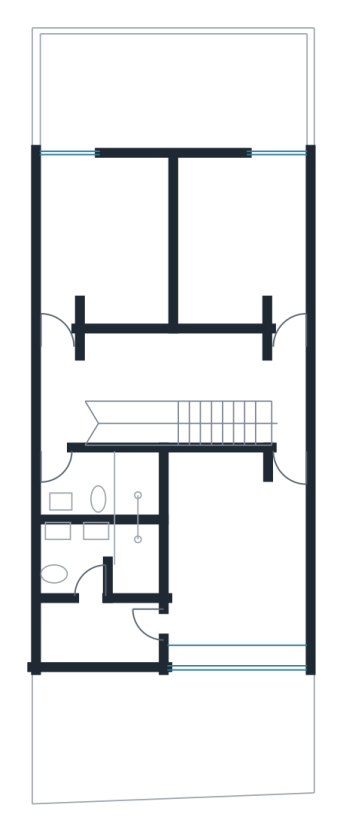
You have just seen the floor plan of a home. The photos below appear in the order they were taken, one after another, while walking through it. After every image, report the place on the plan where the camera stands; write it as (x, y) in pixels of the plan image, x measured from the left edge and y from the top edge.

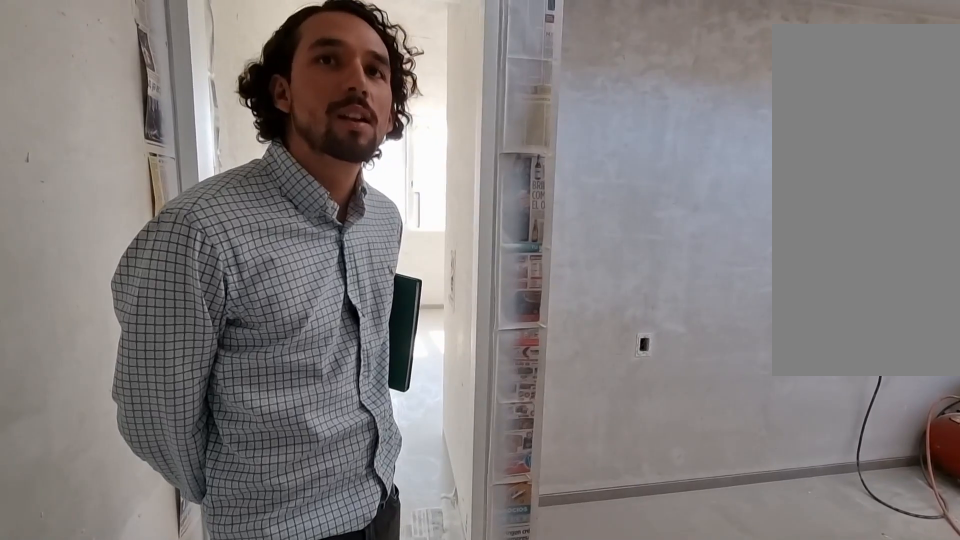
(64, 426)
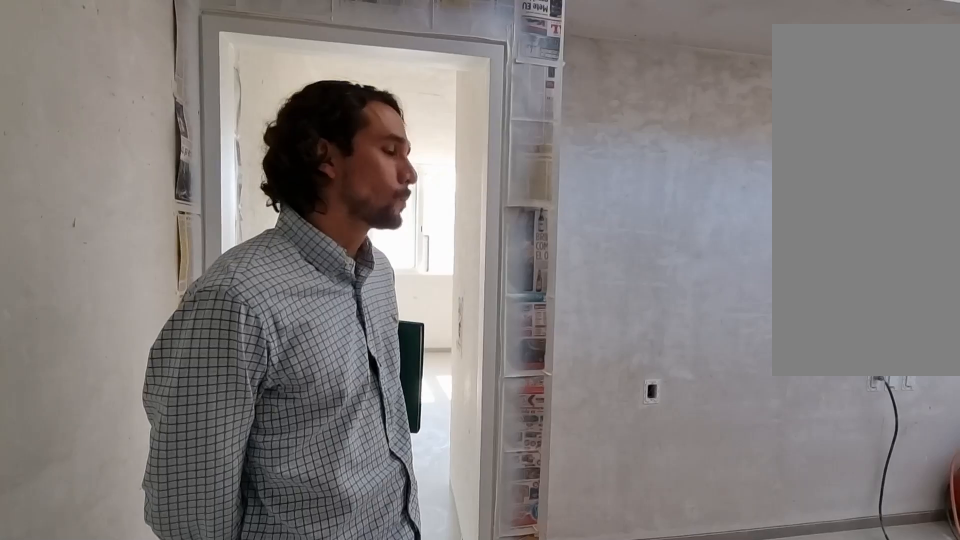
(64, 428)
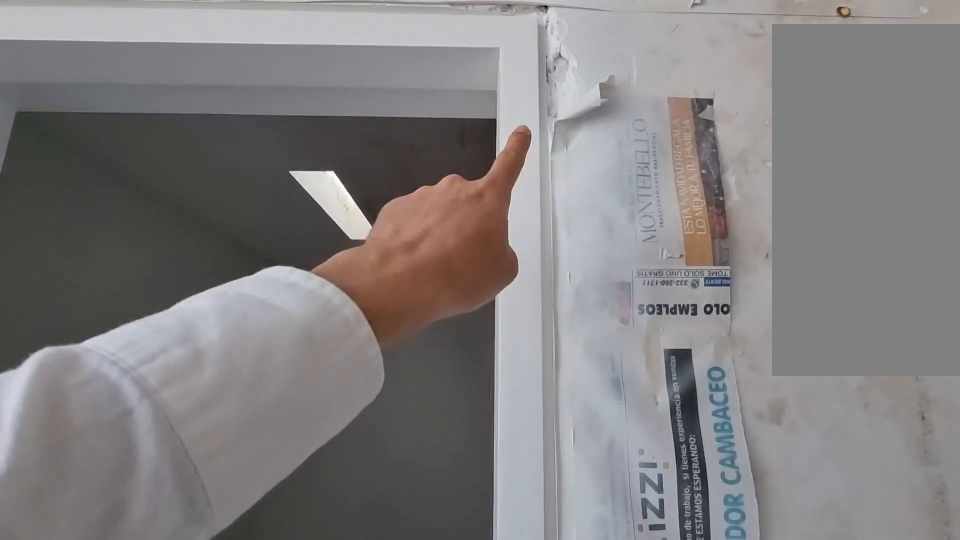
(184, 616)
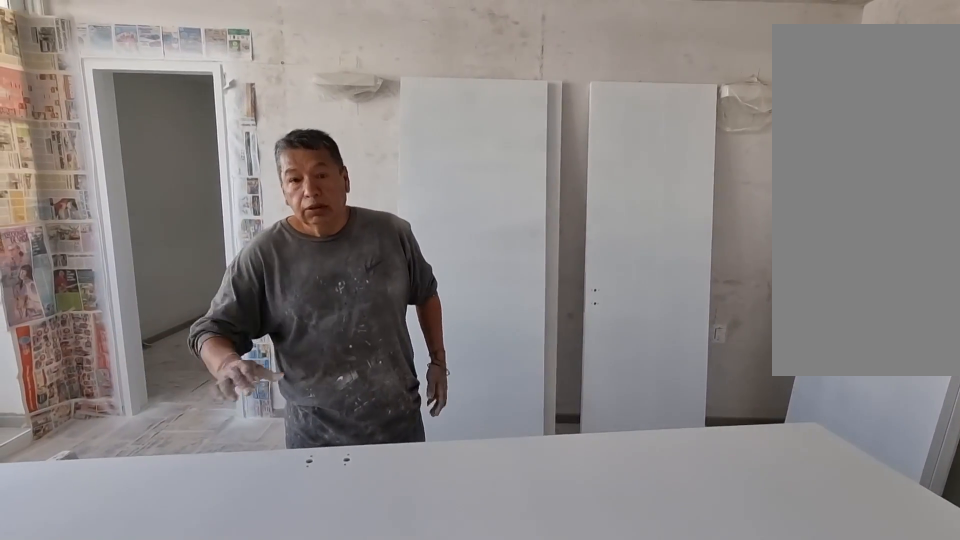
(282, 498)
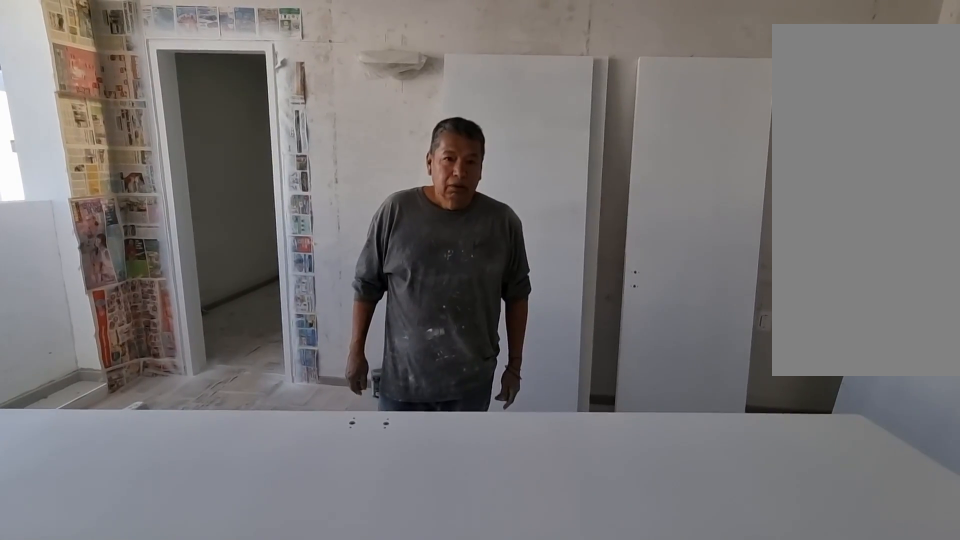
(278, 530)
